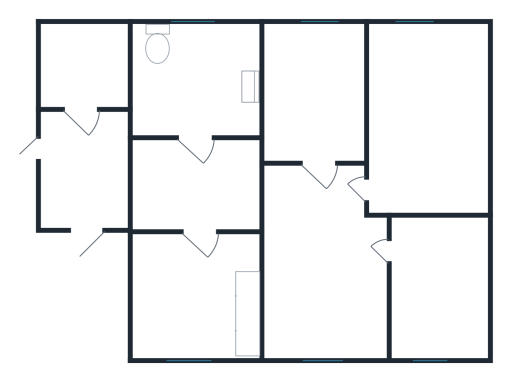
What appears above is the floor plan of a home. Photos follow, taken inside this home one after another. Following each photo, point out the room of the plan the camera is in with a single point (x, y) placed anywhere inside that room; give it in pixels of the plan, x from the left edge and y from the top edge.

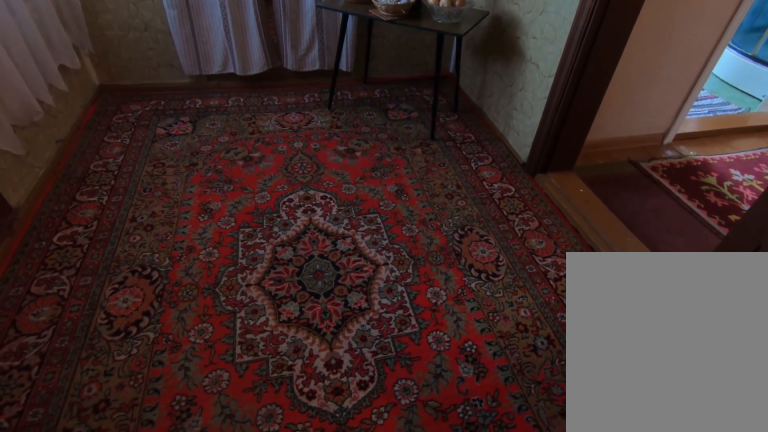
(83, 204)
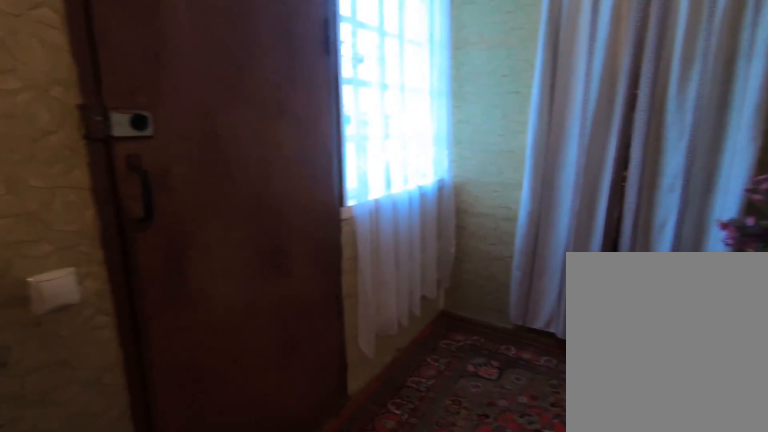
(83, 204)
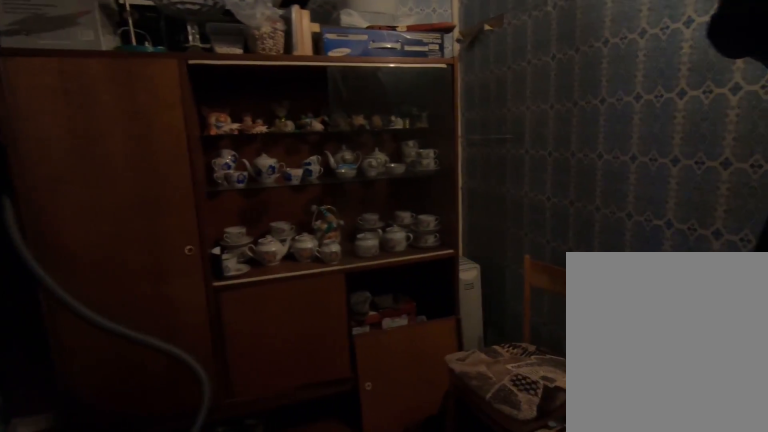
(81, 114)
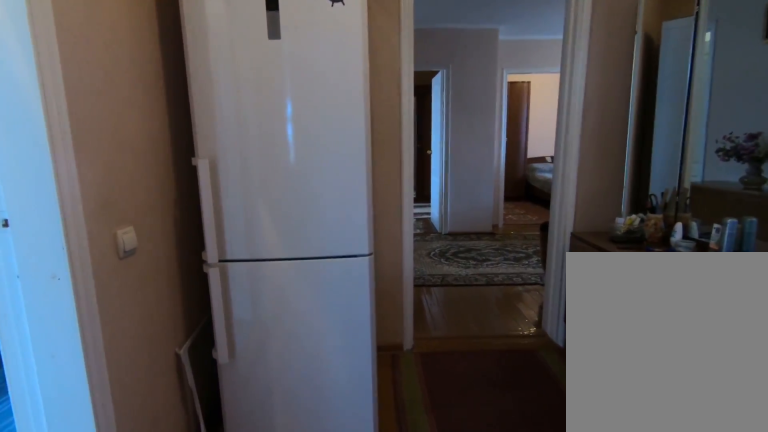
(180, 209)
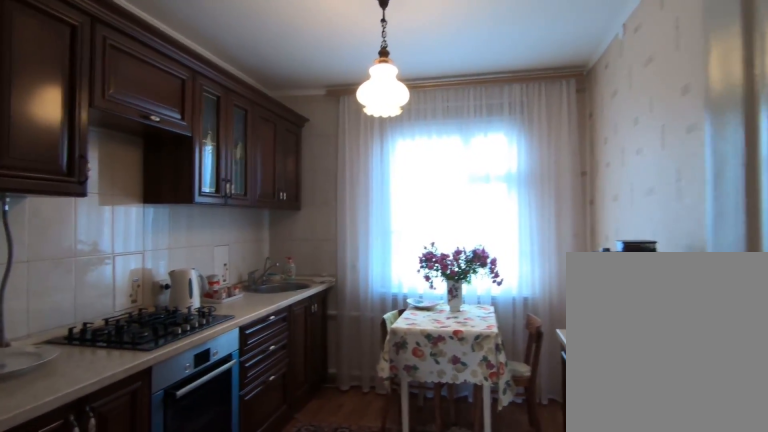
(204, 260)
